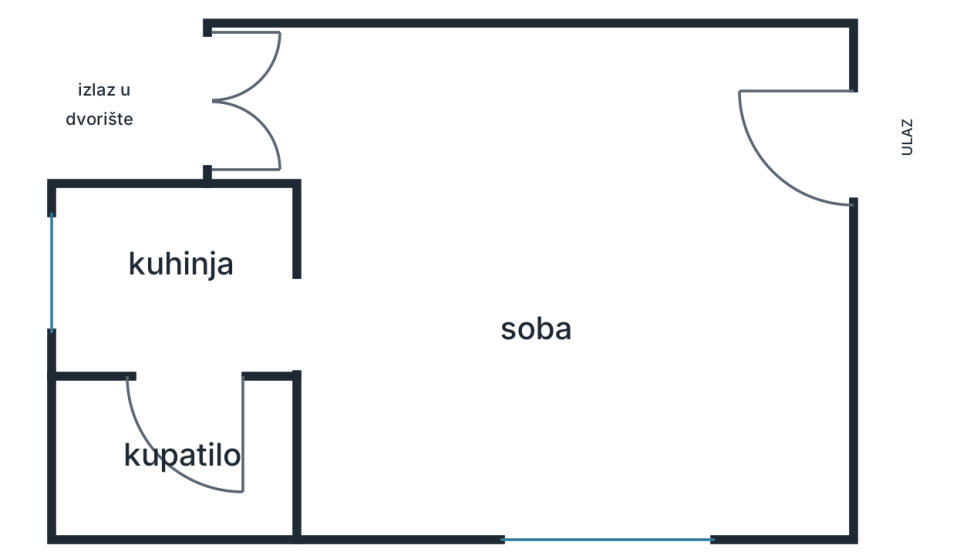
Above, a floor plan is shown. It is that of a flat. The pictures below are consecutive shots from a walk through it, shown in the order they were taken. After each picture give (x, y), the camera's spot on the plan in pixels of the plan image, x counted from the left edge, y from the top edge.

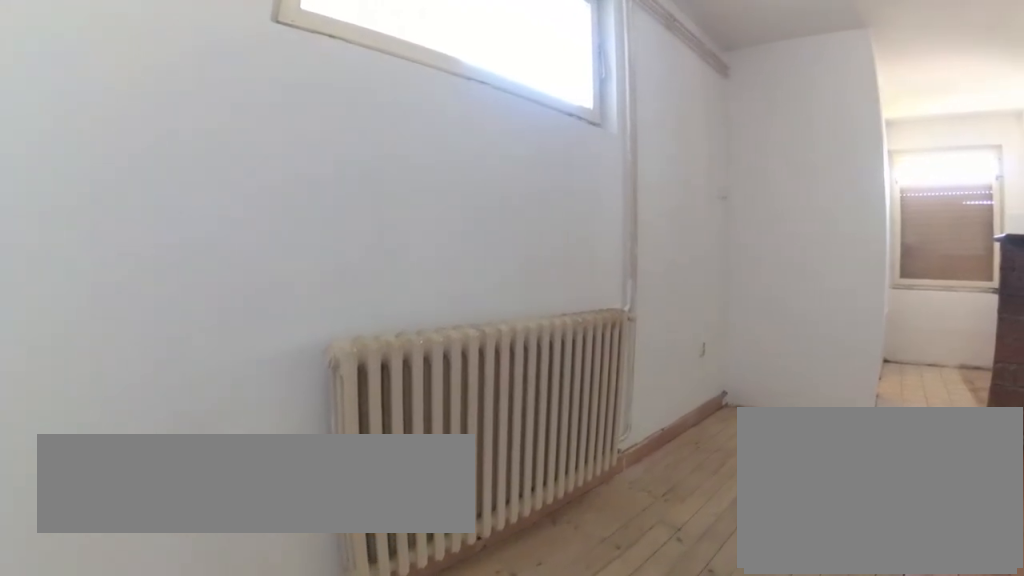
(788, 369)
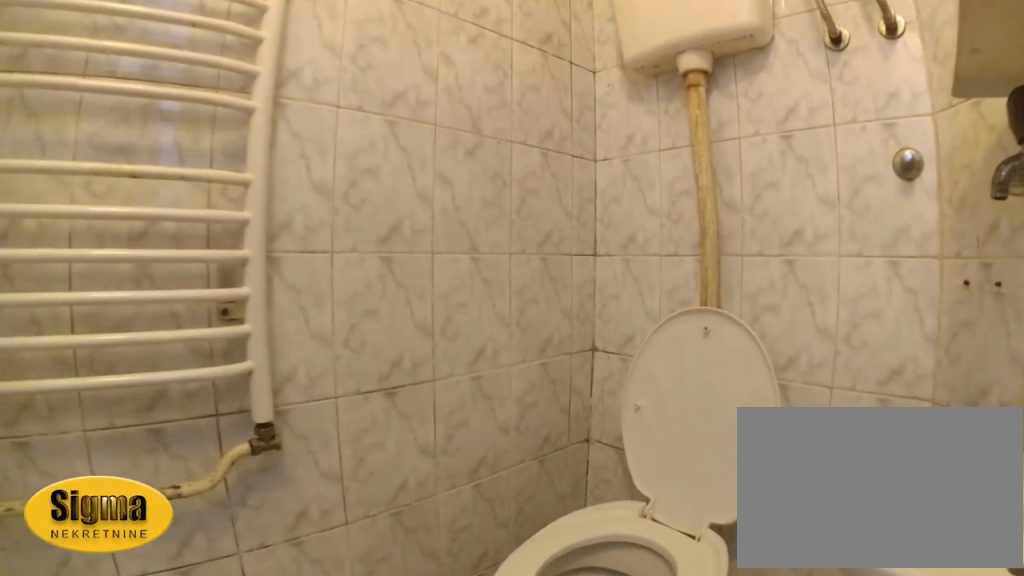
(191, 381)
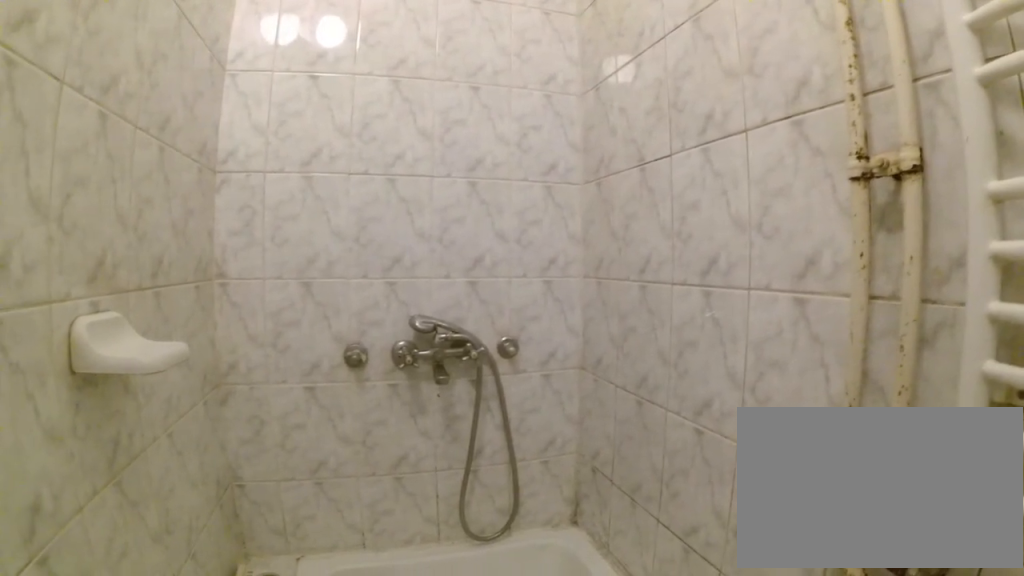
(123, 459)
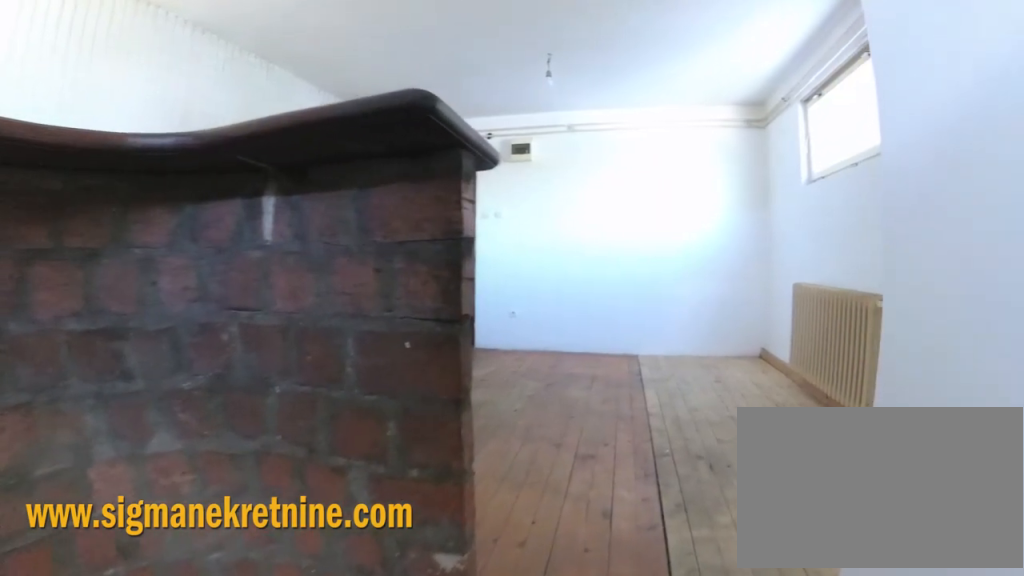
(236, 308)
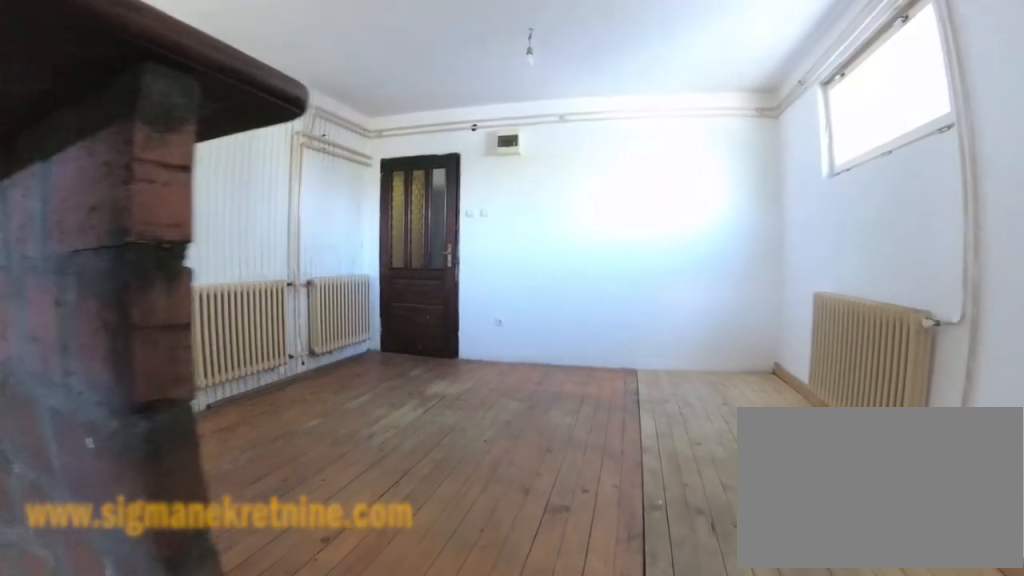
(282, 307)
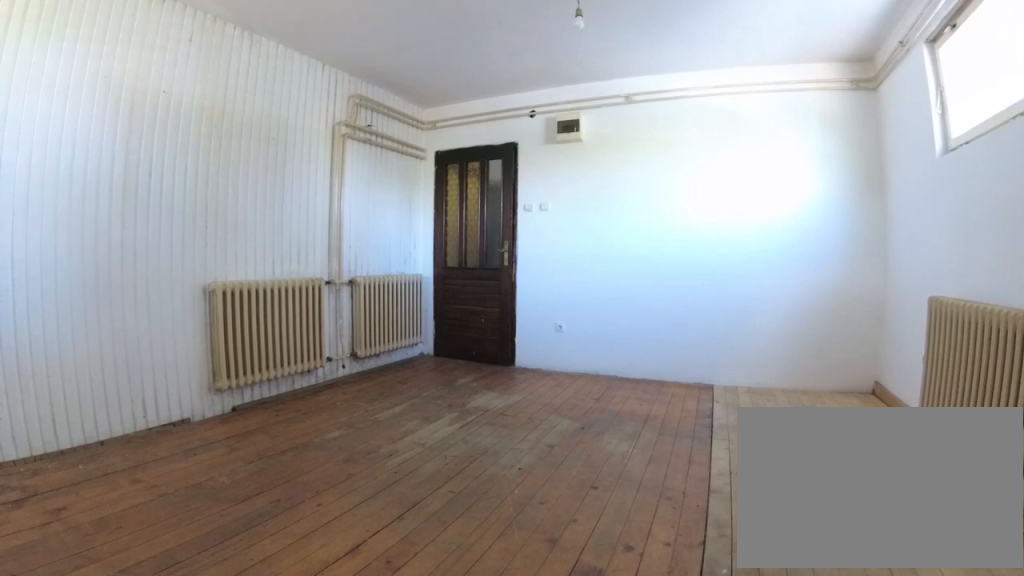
(342, 314)
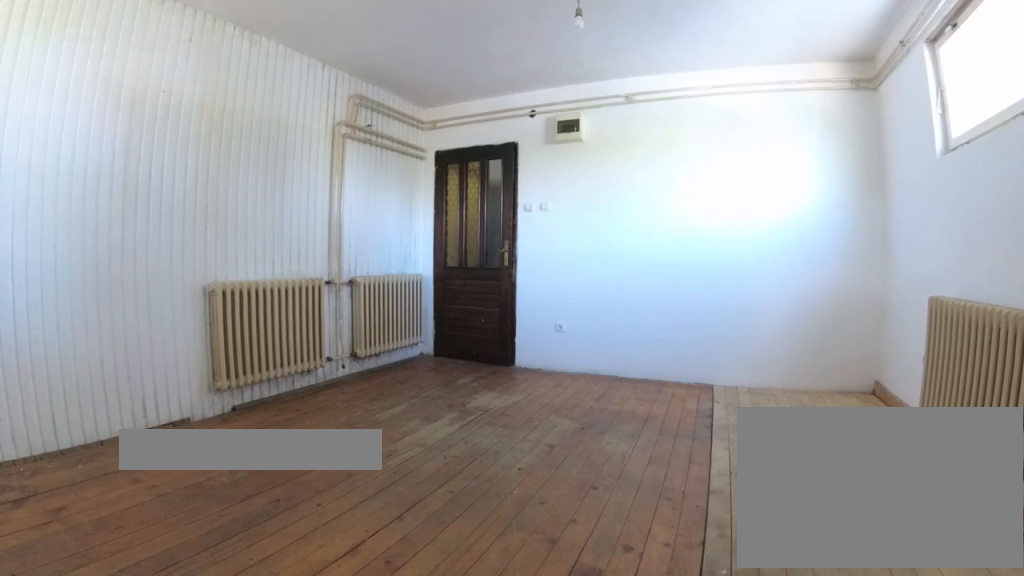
(342, 314)
